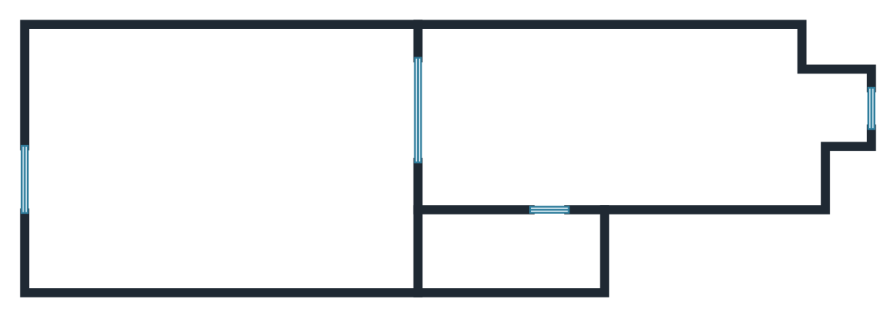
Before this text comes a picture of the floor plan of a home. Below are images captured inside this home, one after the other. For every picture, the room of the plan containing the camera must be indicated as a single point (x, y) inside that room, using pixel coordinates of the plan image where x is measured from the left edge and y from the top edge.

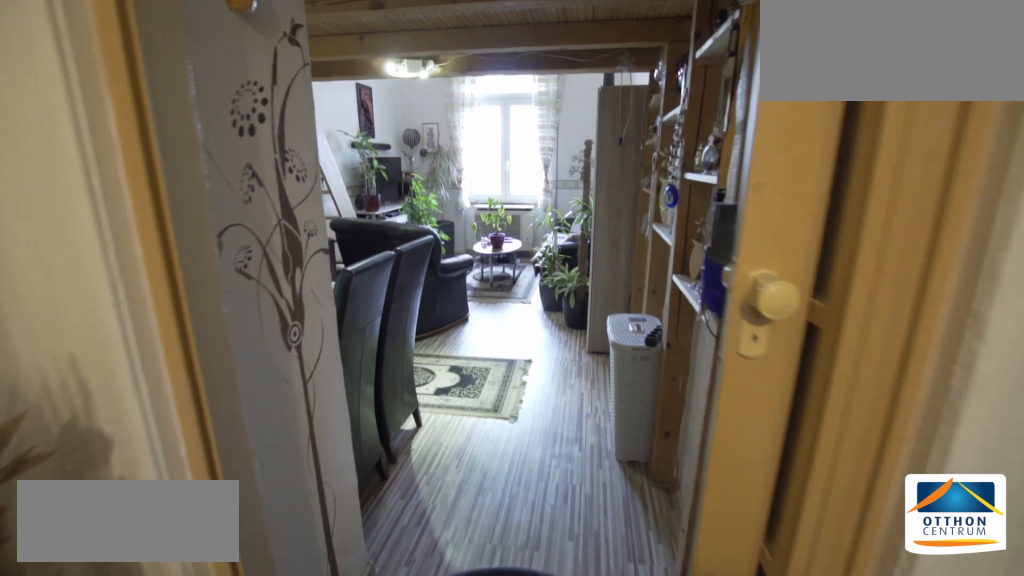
(207, 155)
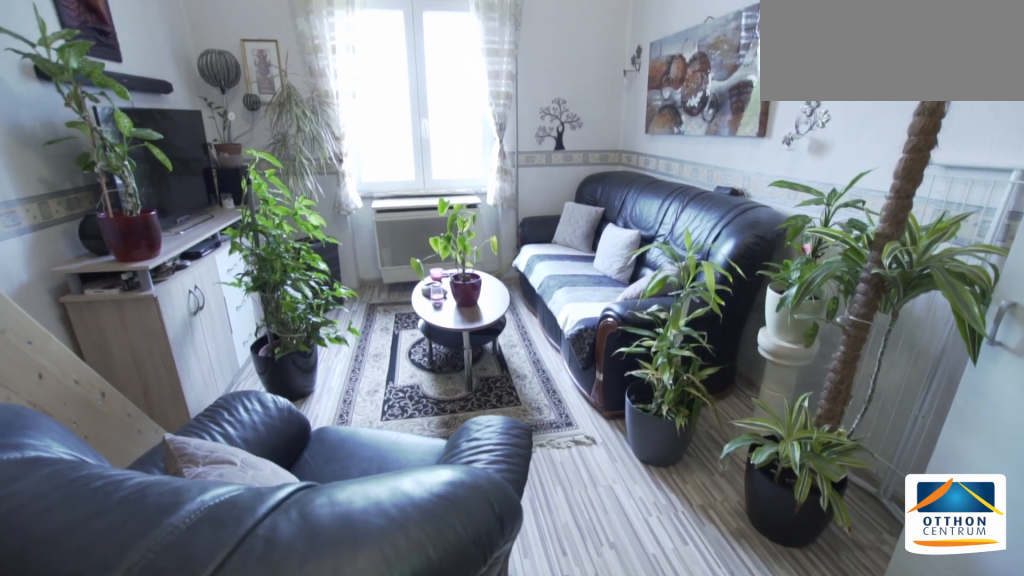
(209, 155)
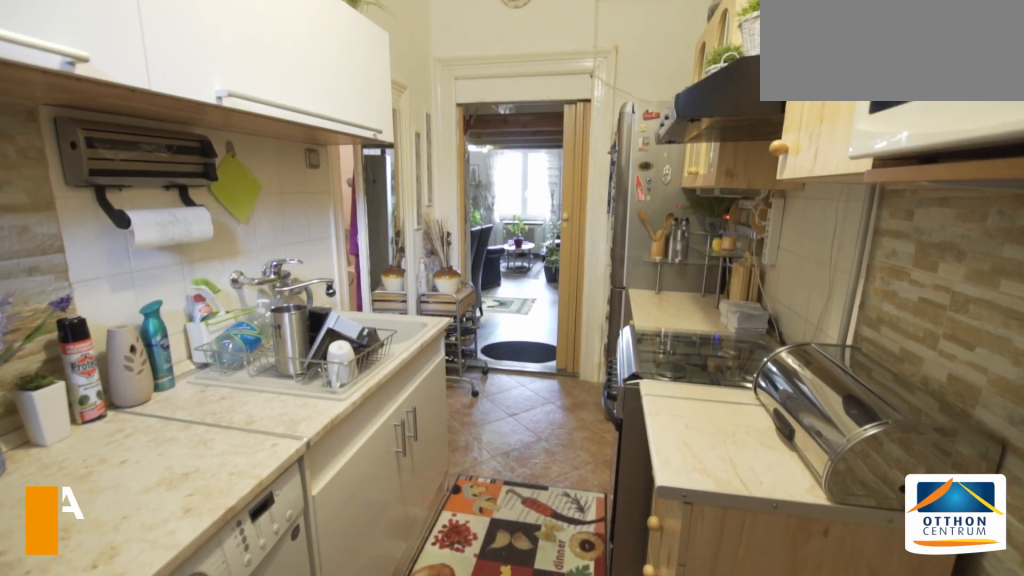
(591, 102)
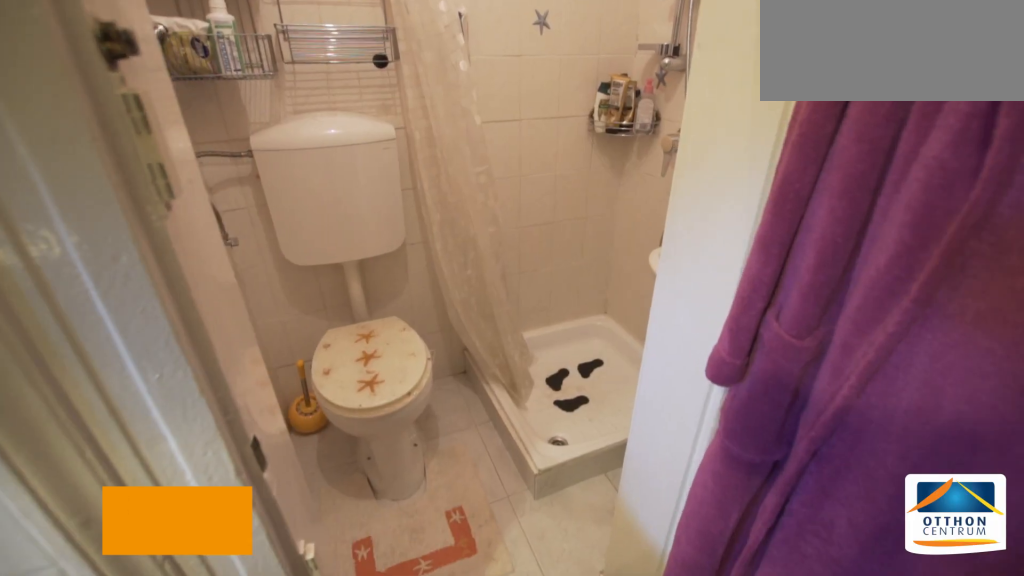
(492, 258)
